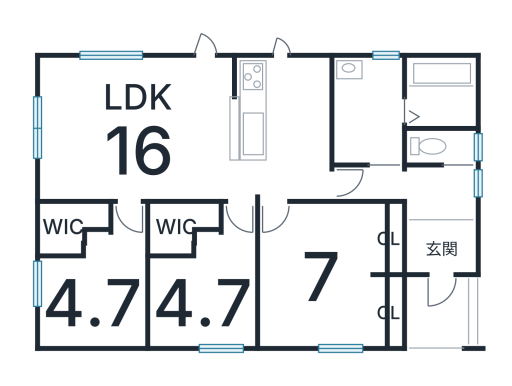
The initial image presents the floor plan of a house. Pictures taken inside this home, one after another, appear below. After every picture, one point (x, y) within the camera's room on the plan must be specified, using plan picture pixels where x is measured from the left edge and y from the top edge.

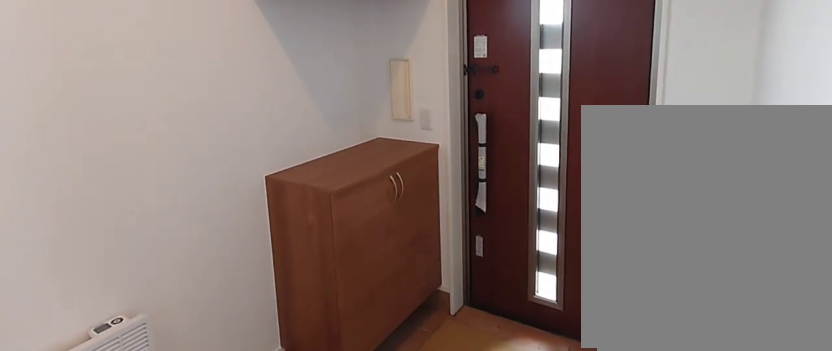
(444, 241)
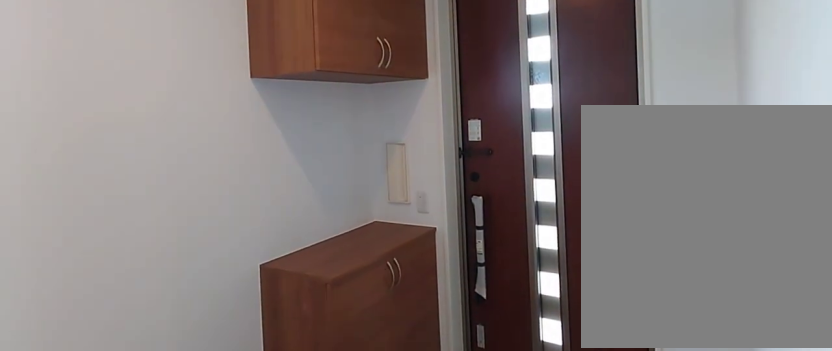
(444, 241)
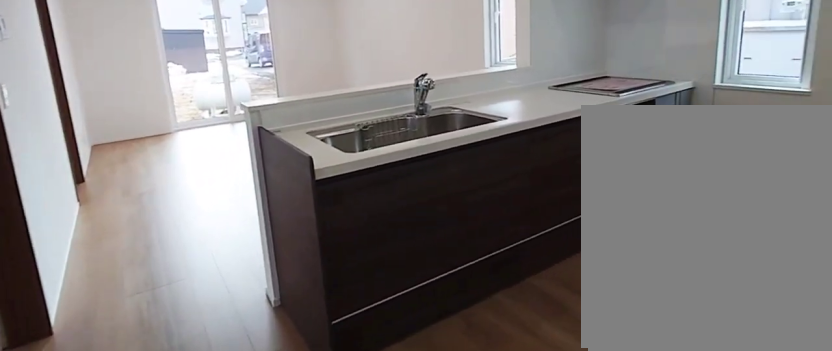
(293, 129)
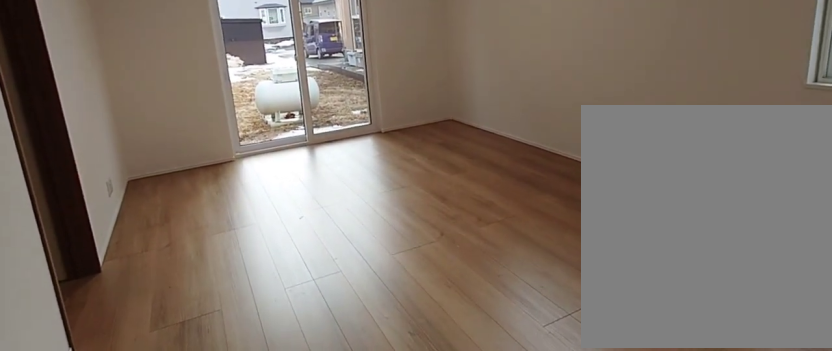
(136, 125)
